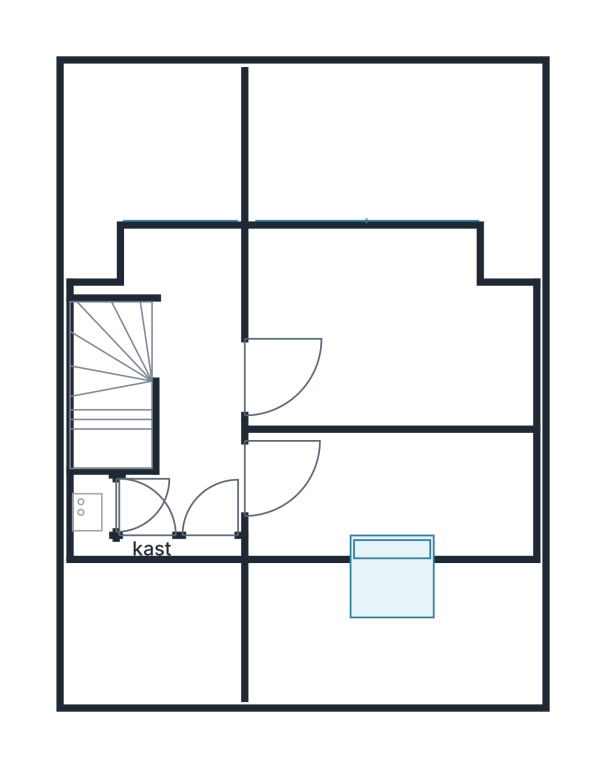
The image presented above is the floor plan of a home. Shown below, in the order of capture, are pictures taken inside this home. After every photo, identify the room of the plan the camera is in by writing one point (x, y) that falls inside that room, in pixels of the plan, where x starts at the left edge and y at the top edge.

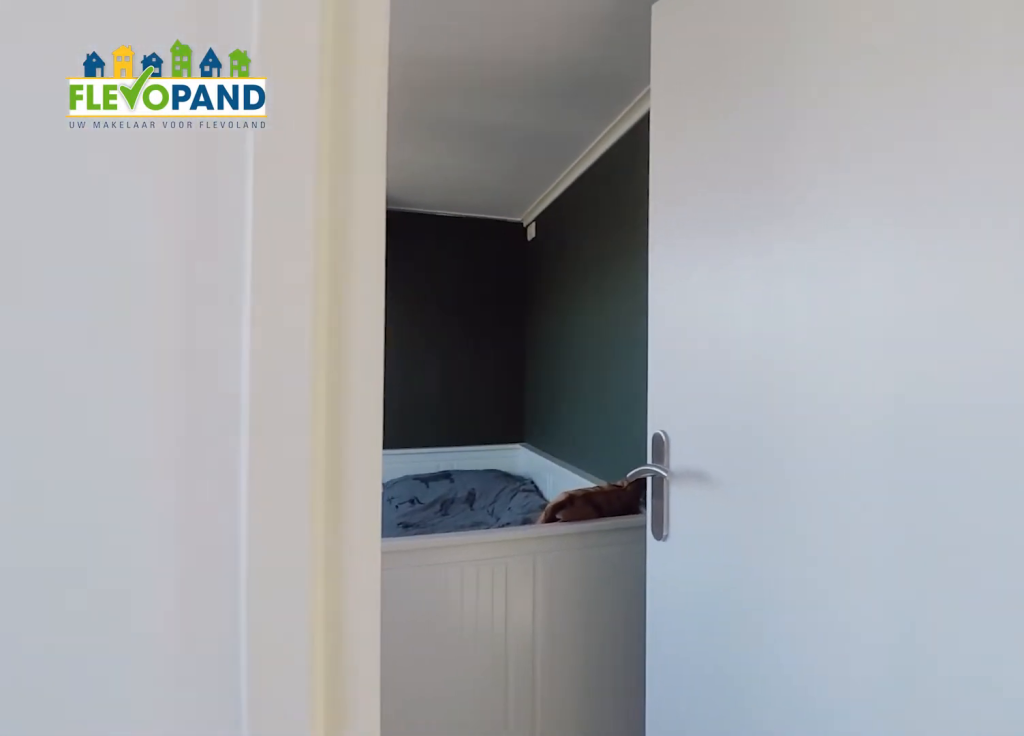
(185, 260)
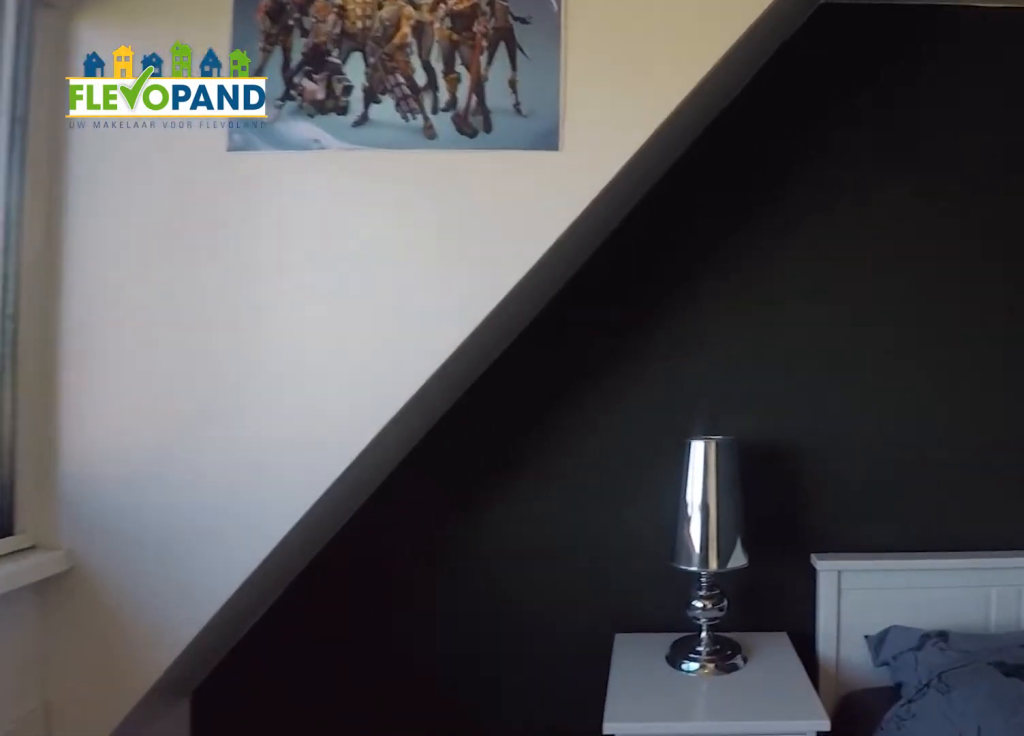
(303, 282)
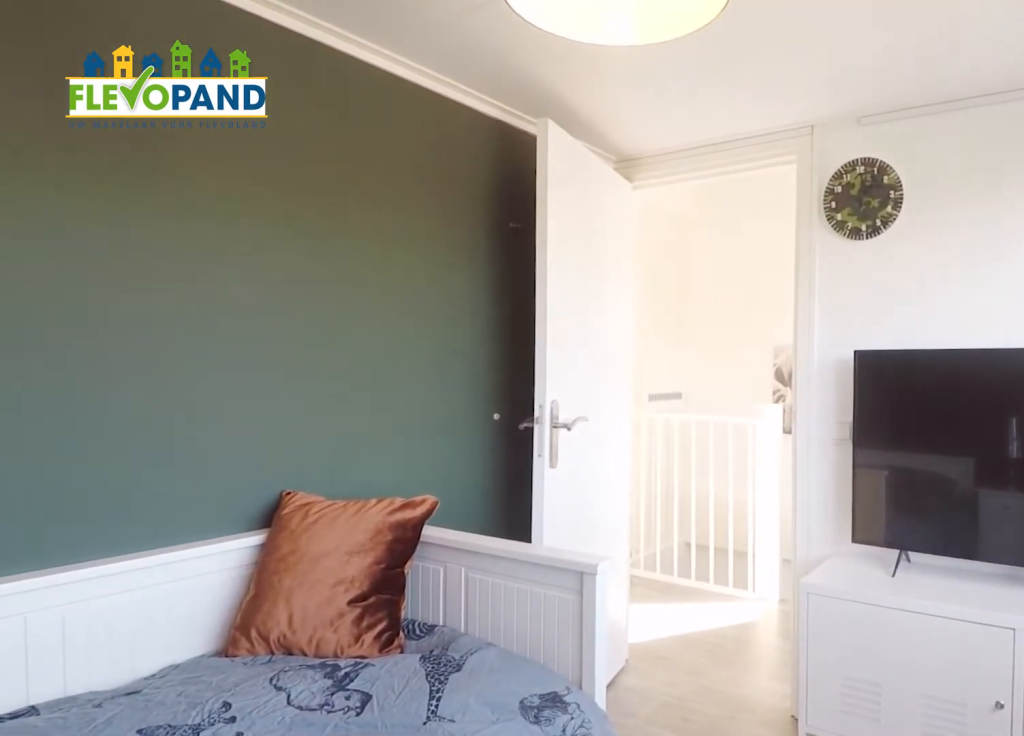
(303, 282)
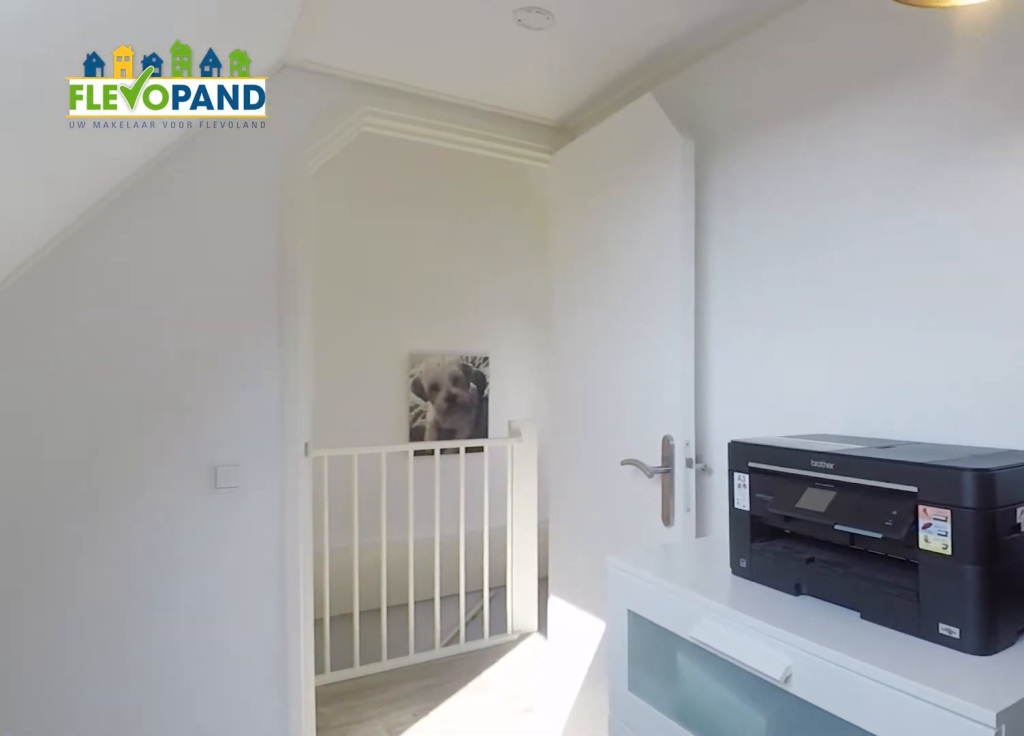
(393, 506)
